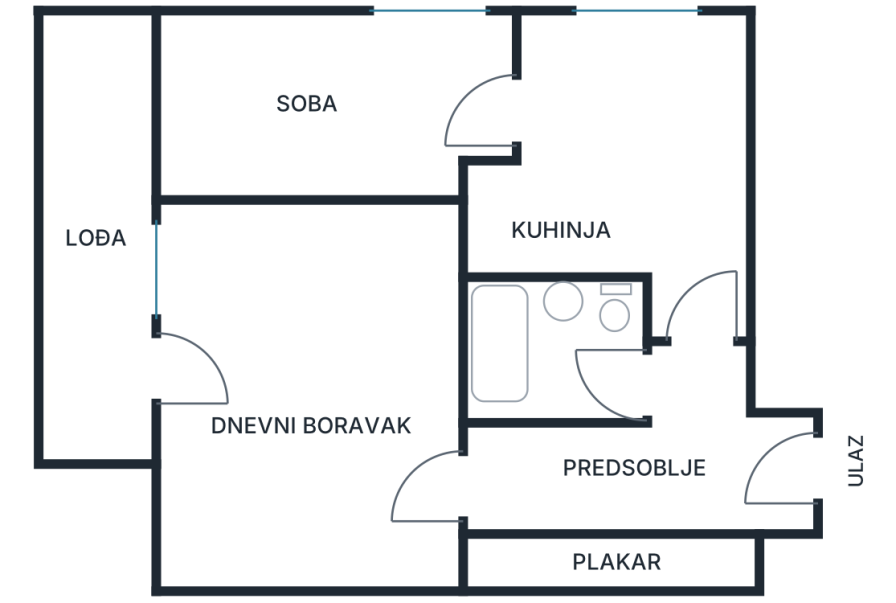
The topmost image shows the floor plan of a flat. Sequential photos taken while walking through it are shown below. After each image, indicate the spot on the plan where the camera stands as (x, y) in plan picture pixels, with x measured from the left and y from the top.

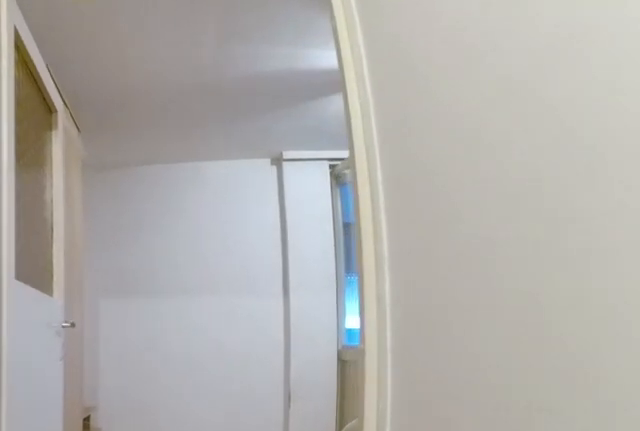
(560, 477)
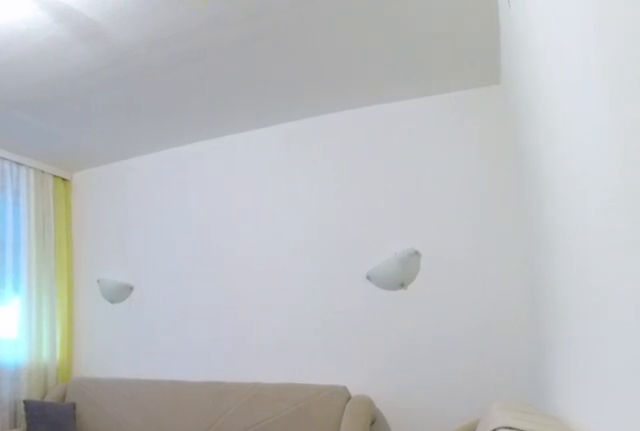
(442, 486)
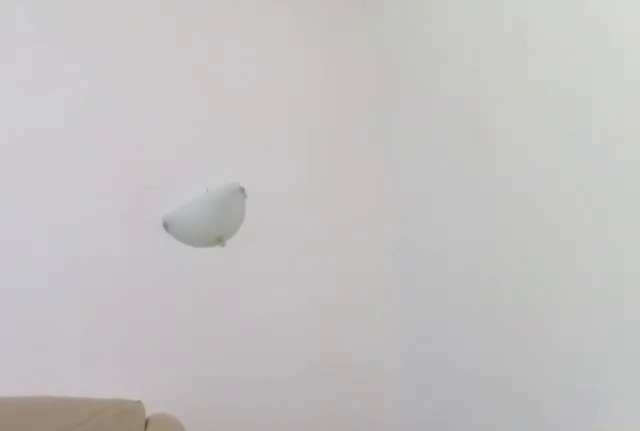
(437, 349)
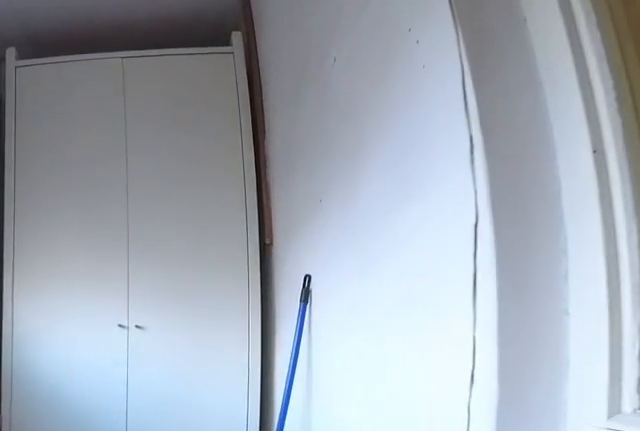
(87, 239)
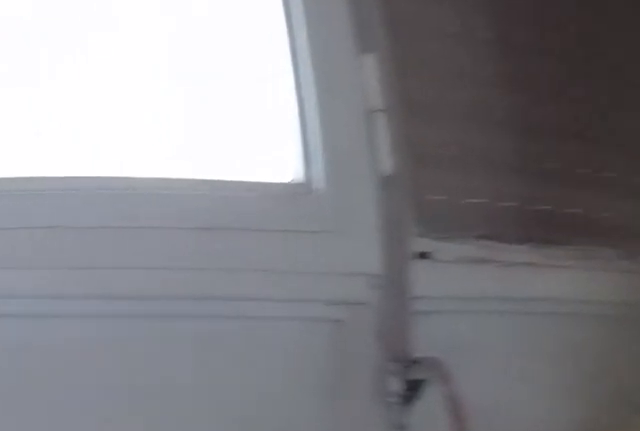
(109, 98)
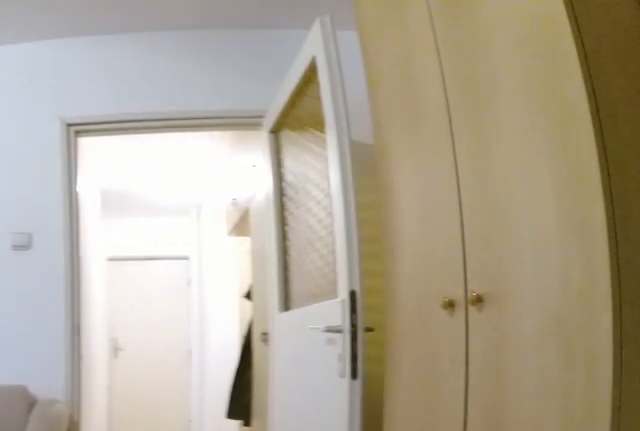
(208, 455)
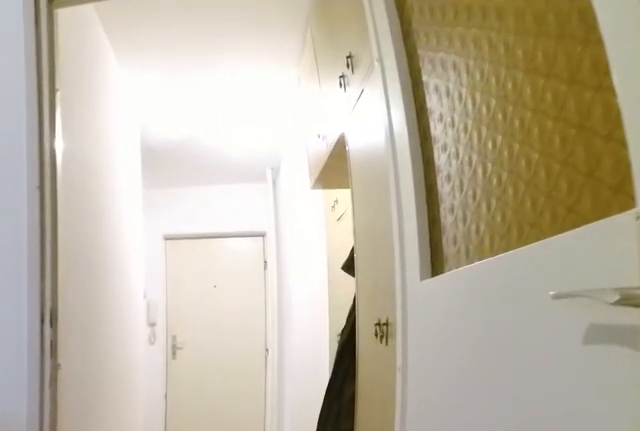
(375, 508)
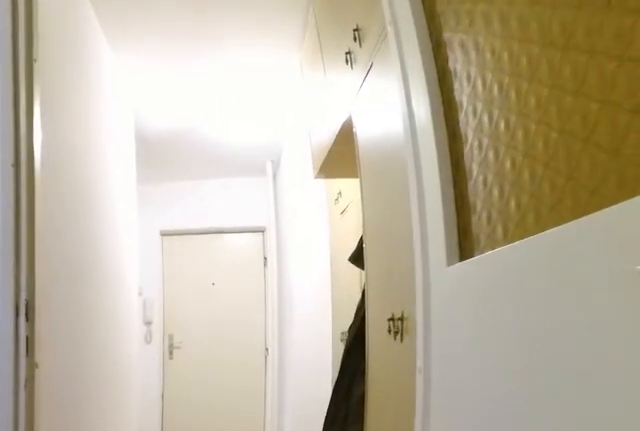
(384, 506)
